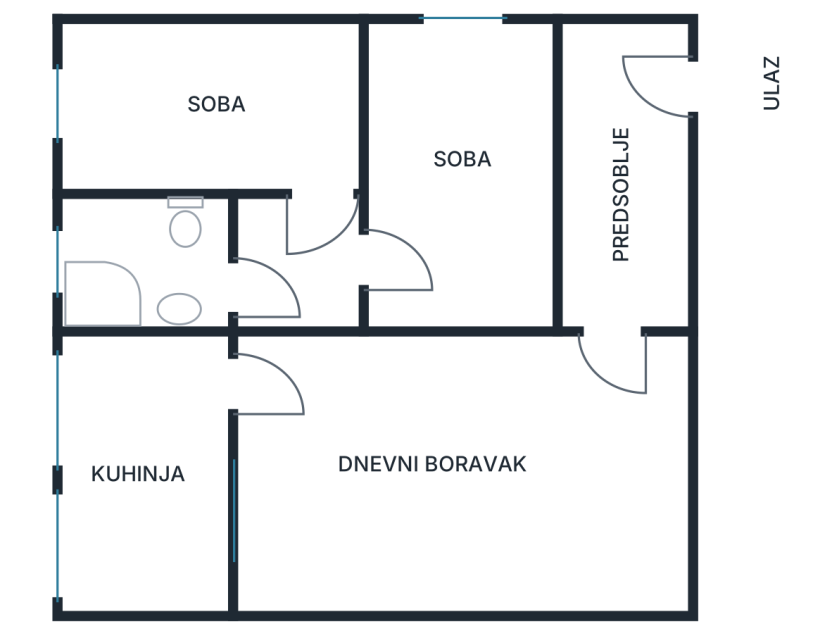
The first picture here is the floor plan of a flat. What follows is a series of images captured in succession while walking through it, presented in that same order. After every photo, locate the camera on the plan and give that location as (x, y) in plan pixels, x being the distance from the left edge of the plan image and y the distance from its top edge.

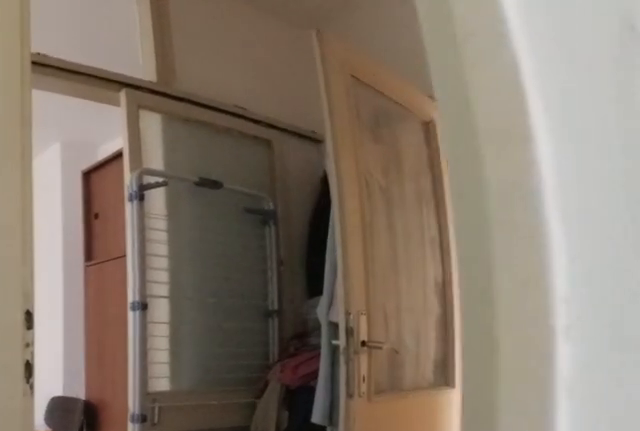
(273, 128)
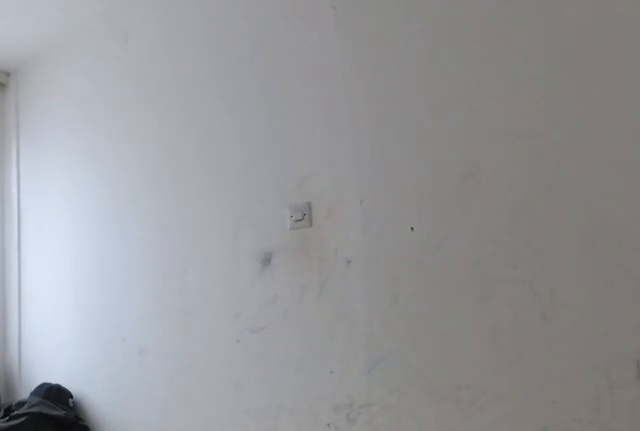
(406, 269)
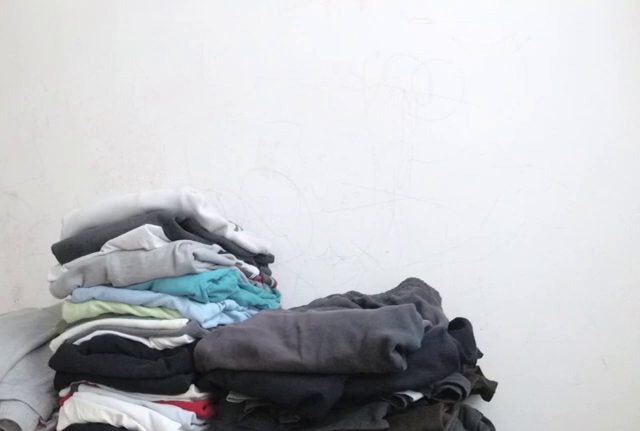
(462, 58)
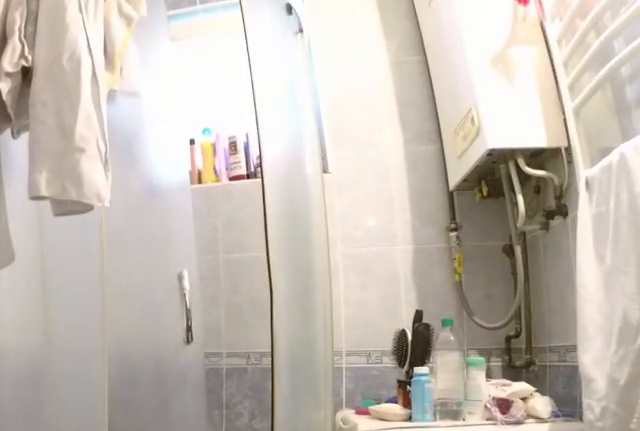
(251, 275)
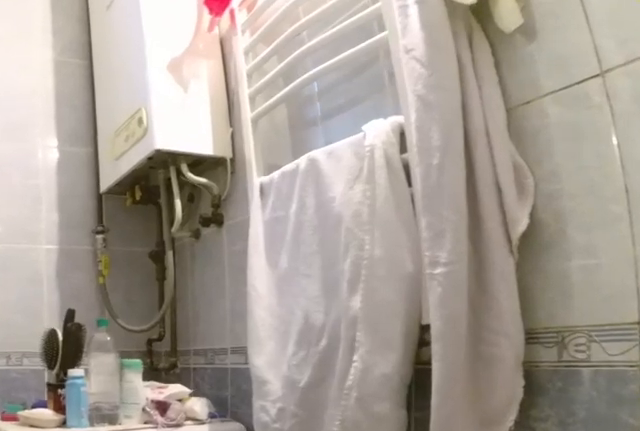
(249, 274)
